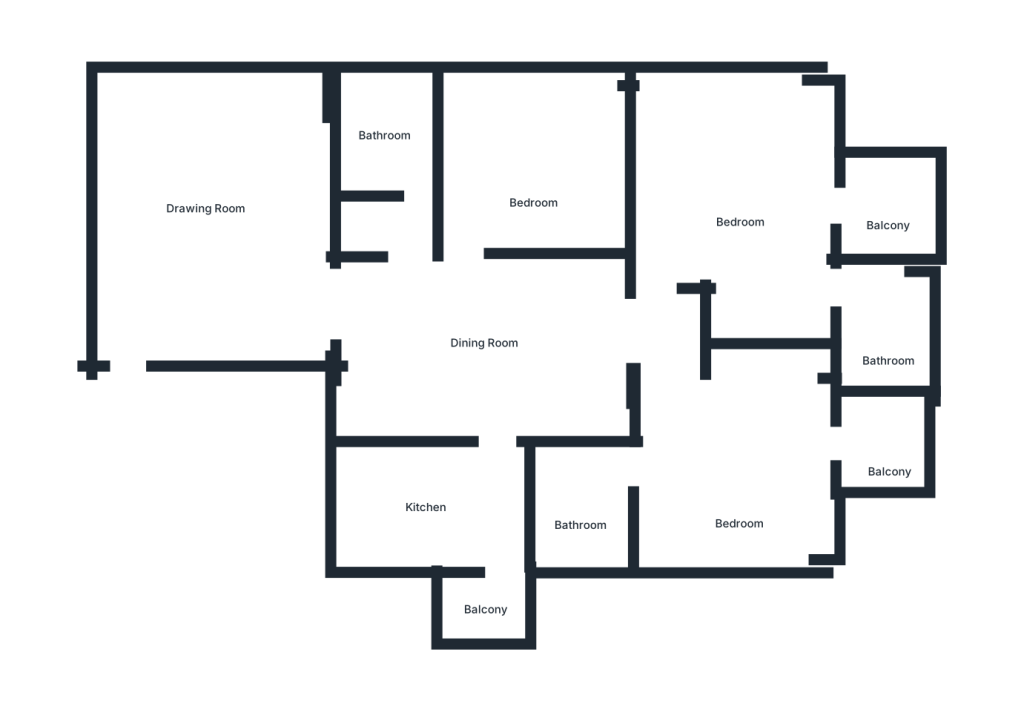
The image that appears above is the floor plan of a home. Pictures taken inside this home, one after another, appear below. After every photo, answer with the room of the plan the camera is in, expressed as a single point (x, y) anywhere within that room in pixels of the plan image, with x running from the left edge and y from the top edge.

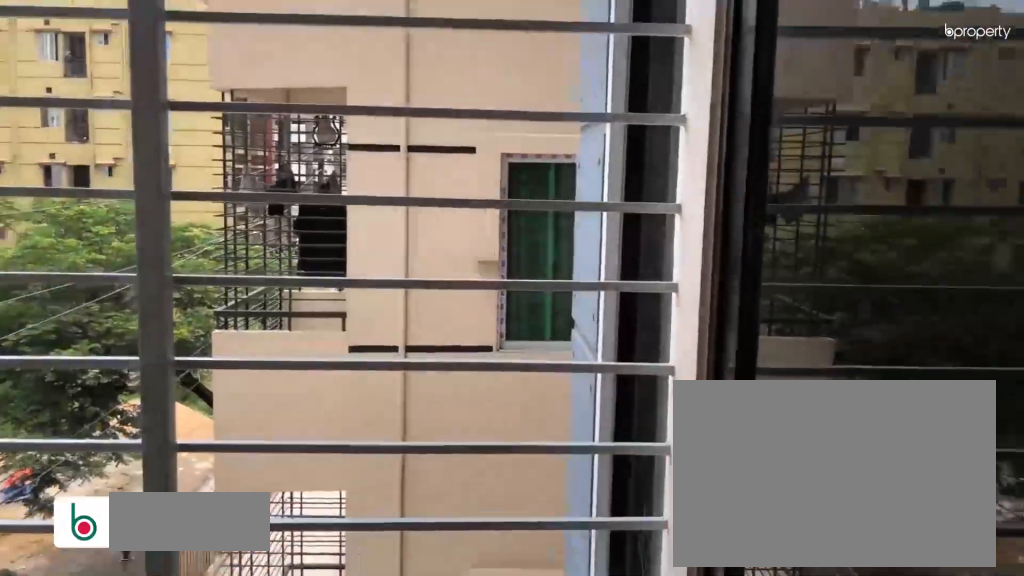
(881, 444)
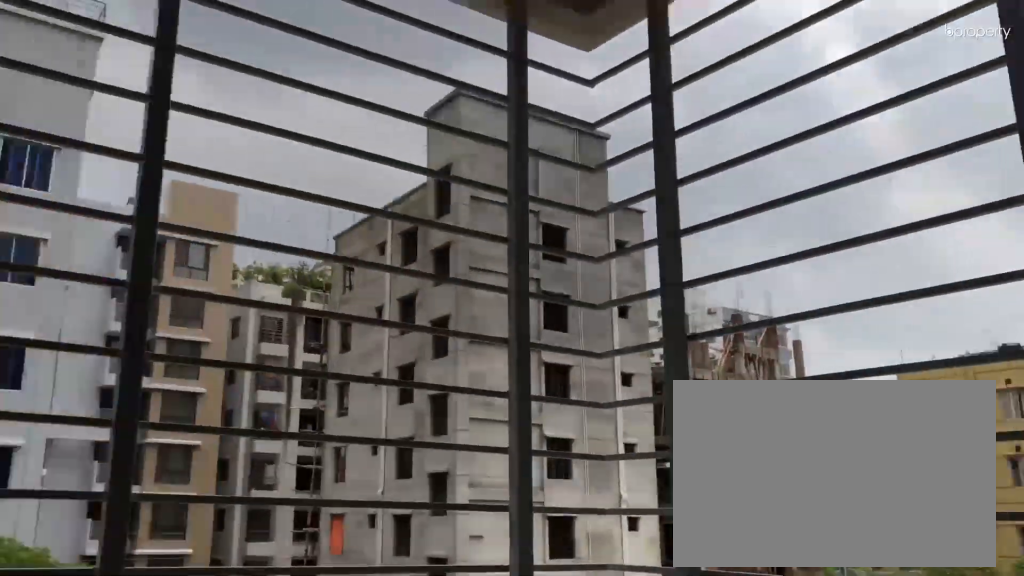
(881, 444)
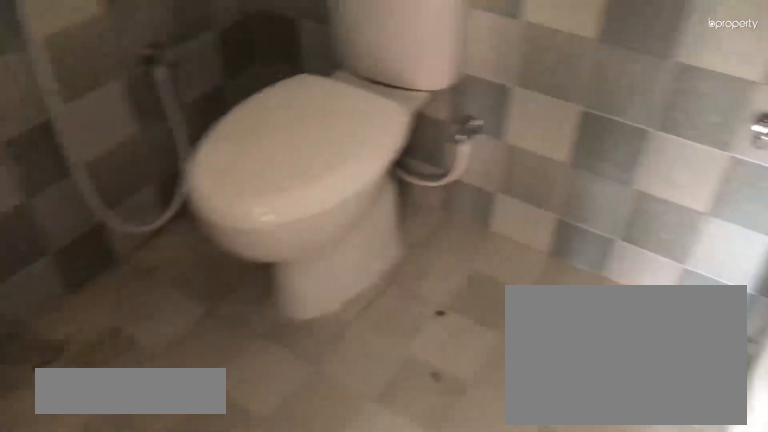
(584, 519)
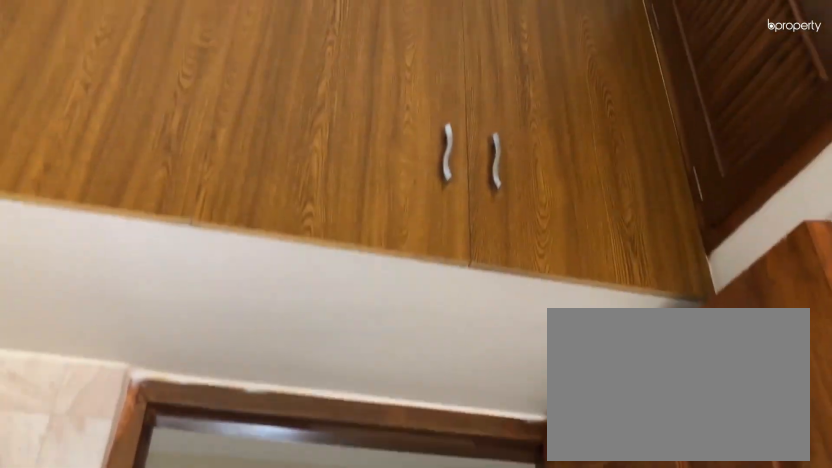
(438, 501)
